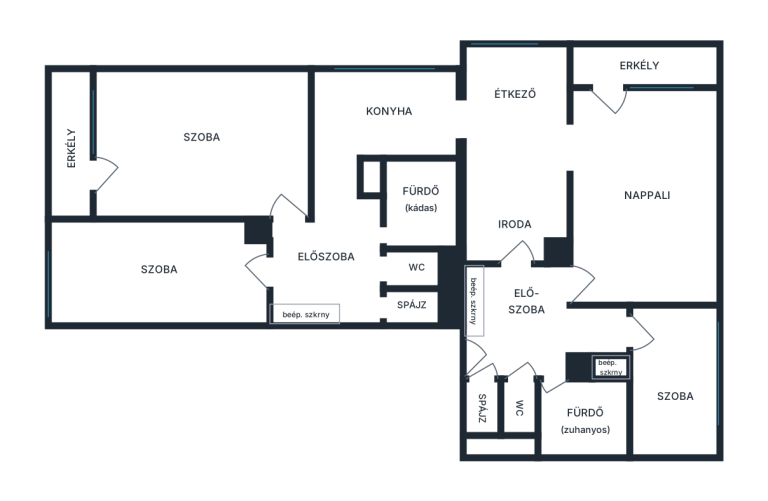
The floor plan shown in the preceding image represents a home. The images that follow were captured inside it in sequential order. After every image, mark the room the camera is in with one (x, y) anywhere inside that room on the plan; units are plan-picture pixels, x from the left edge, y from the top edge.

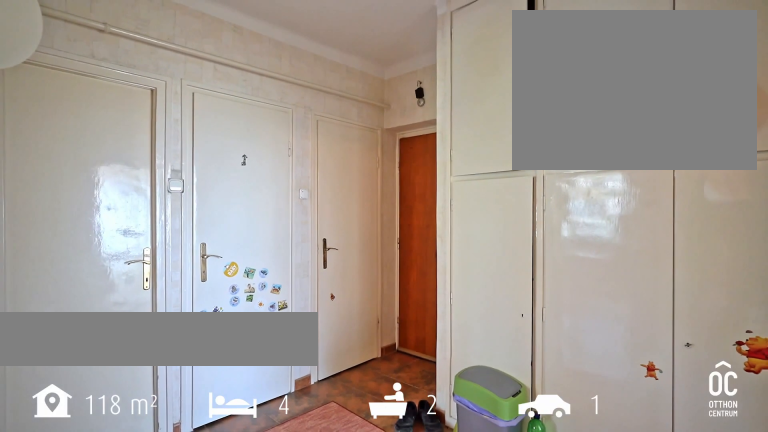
(339, 257)
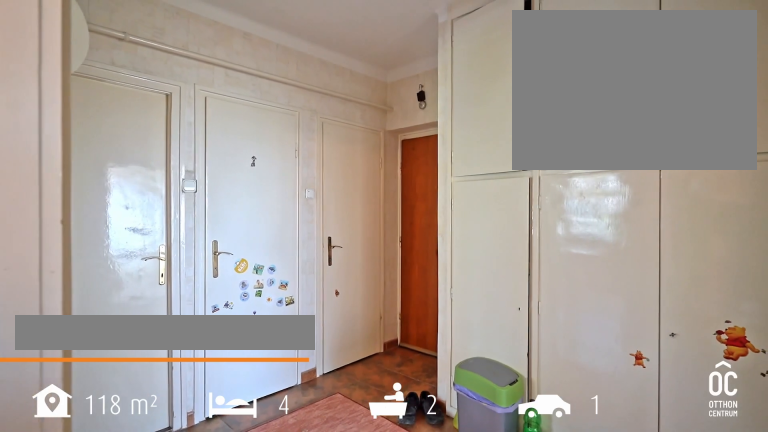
(338, 257)
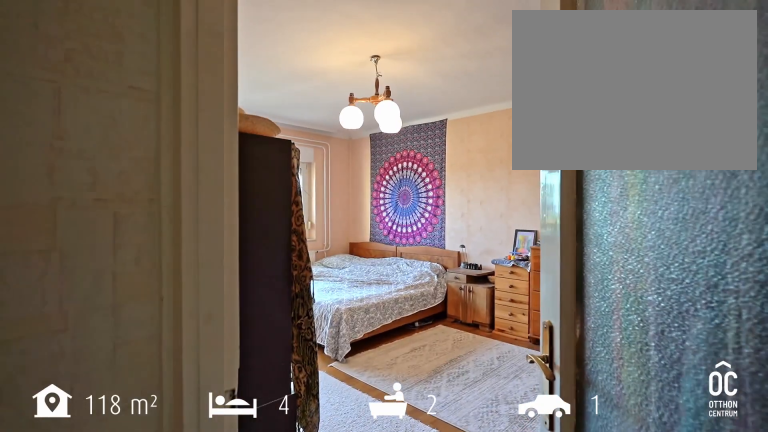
(201, 144)
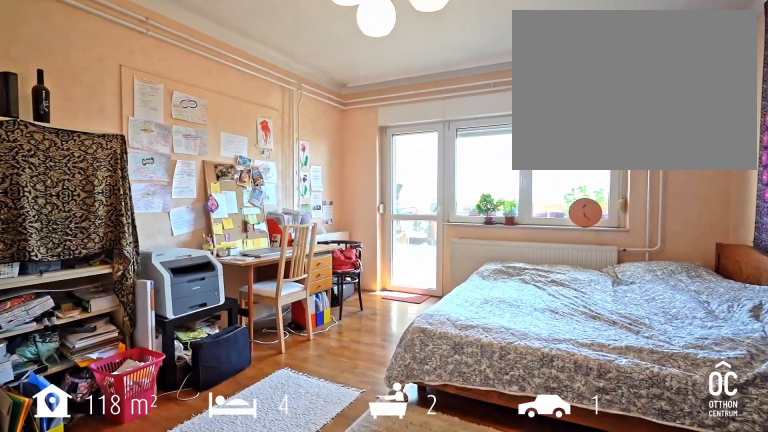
(202, 143)
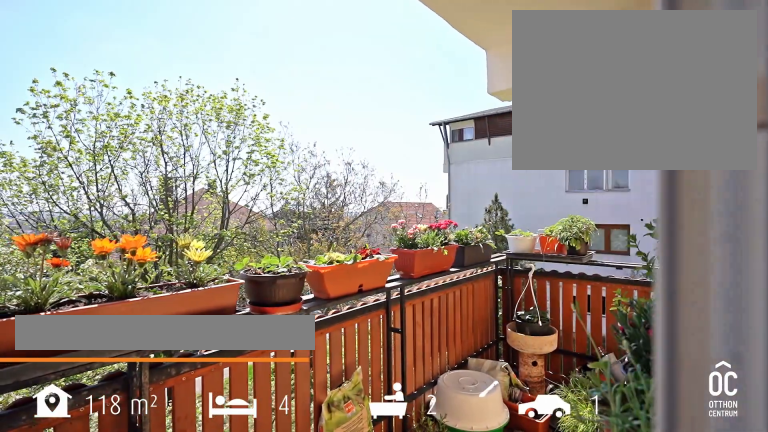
(71, 148)
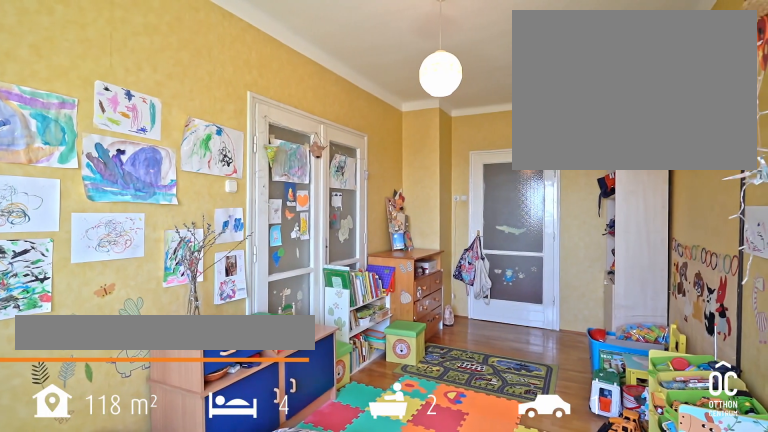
(163, 268)
